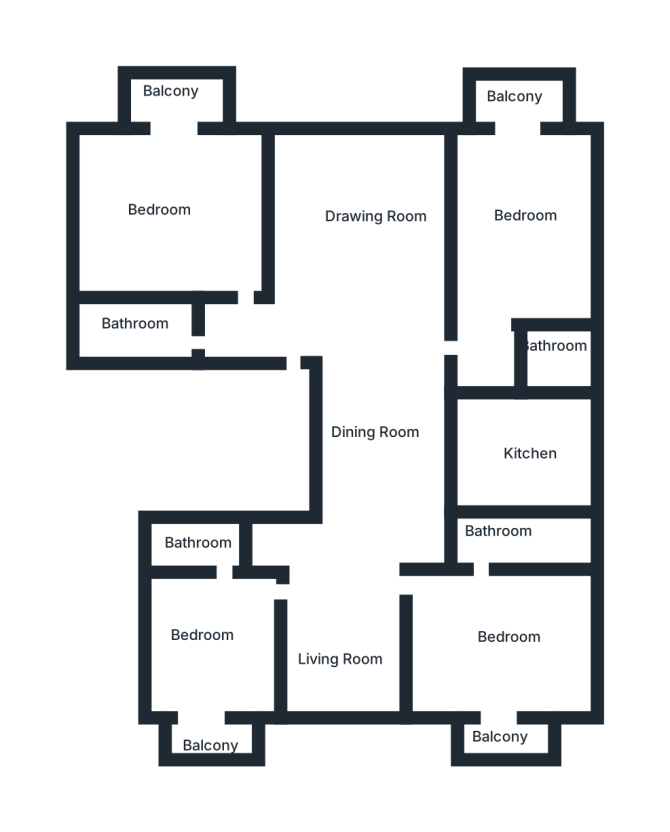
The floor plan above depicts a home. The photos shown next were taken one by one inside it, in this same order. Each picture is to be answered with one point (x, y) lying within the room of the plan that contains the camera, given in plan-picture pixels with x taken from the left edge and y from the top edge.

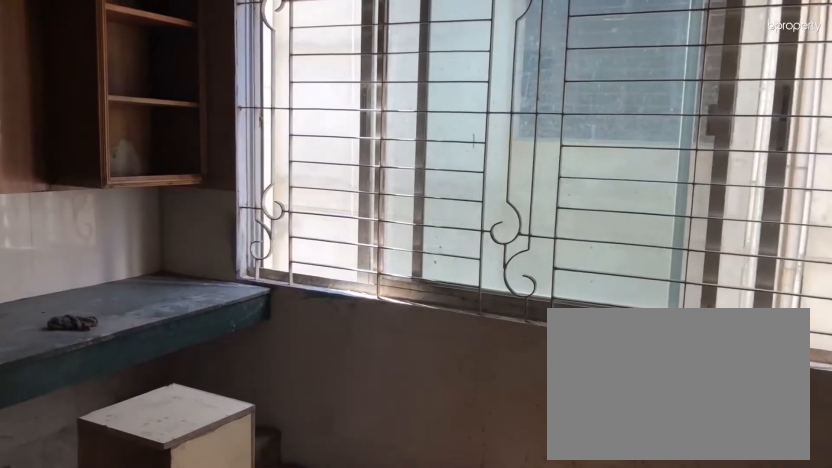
(522, 463)
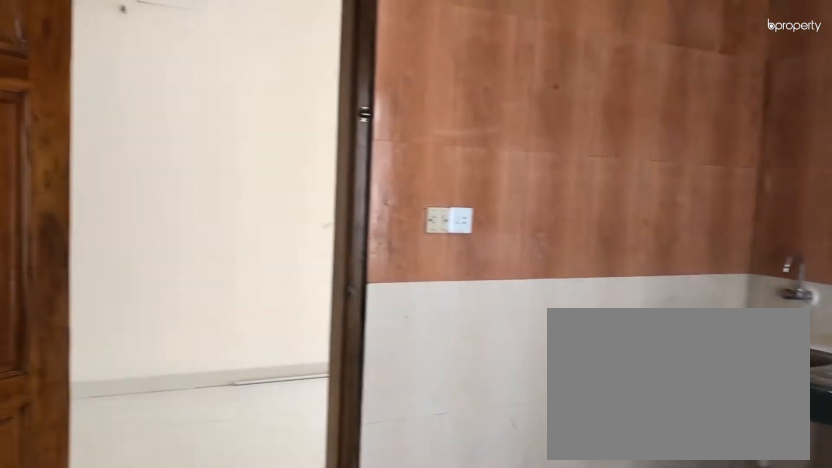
(522, 463)
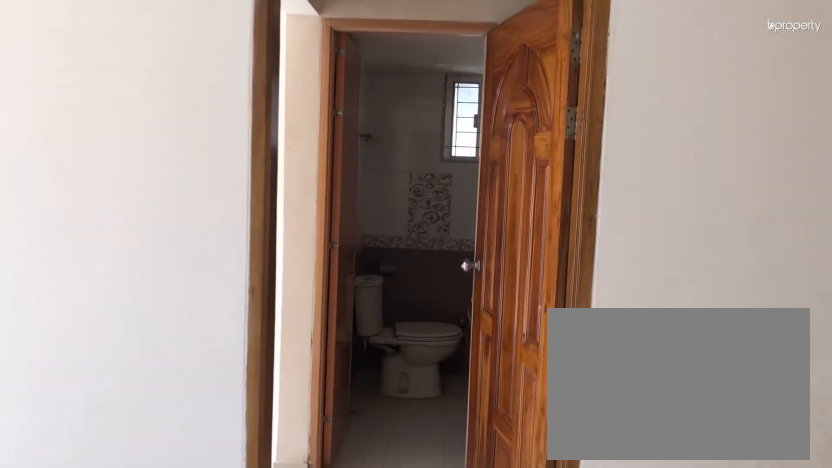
(388, 370)
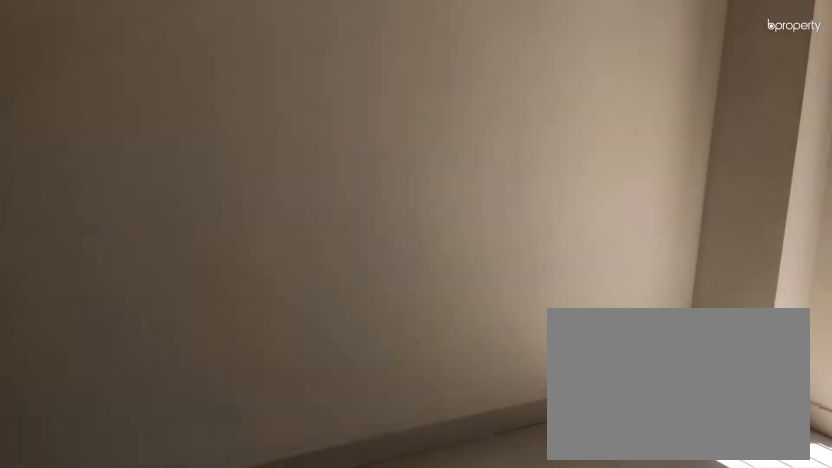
(511, 235)
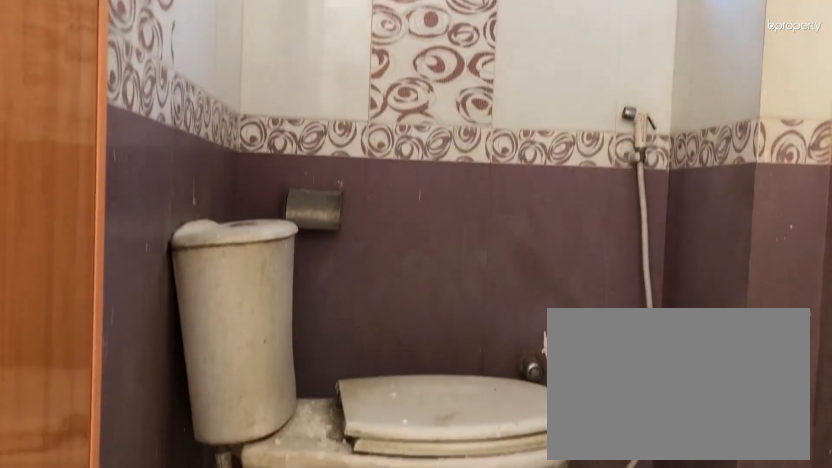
(550, 356)
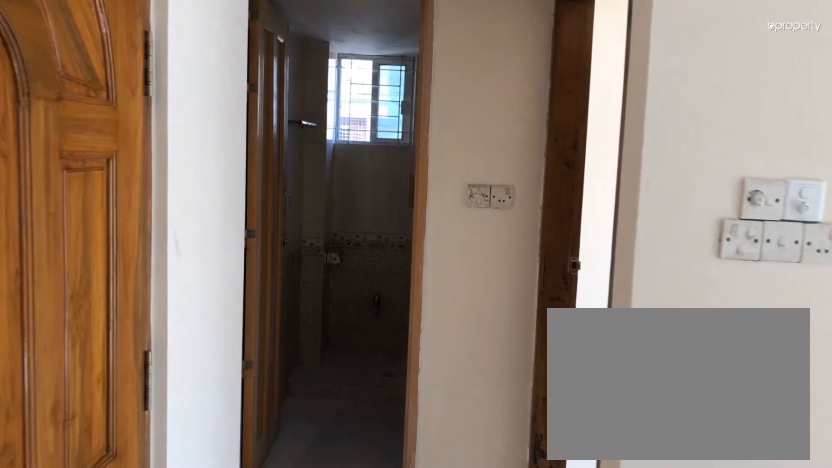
(277, 335)
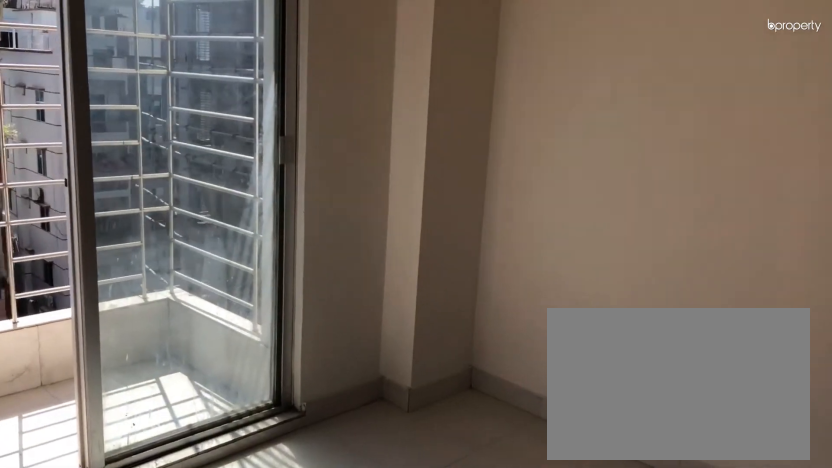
(175, 223)
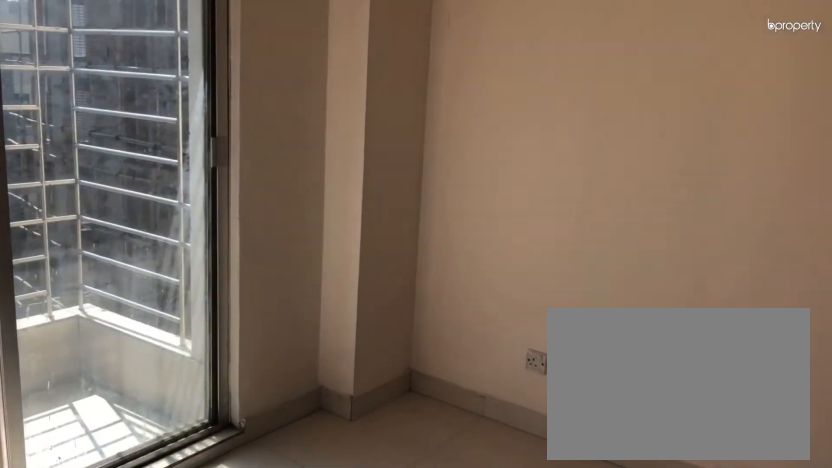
(175, 223)
